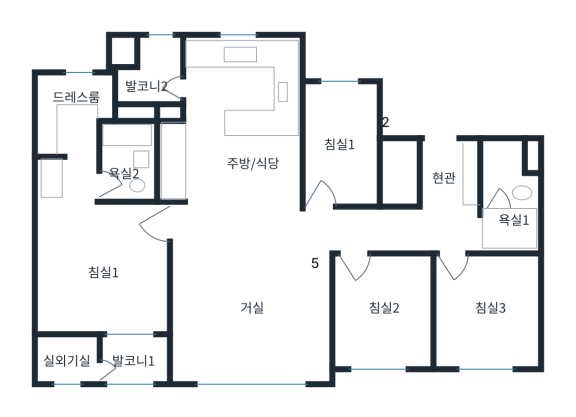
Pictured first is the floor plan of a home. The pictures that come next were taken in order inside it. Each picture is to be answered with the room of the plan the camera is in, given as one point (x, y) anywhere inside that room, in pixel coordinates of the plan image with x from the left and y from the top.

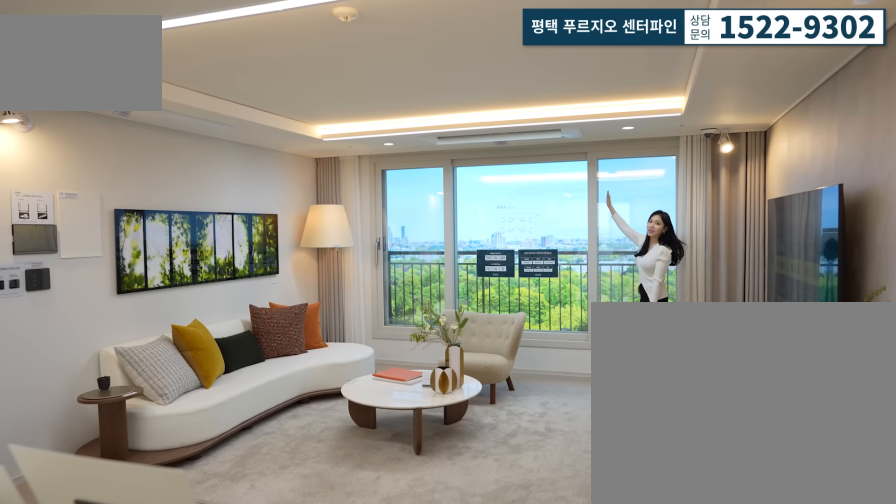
(247, 321)
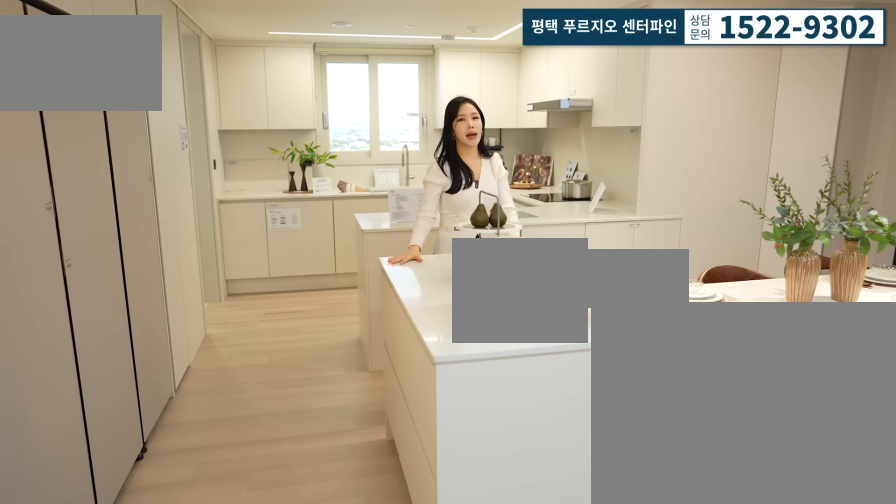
(247, 139)
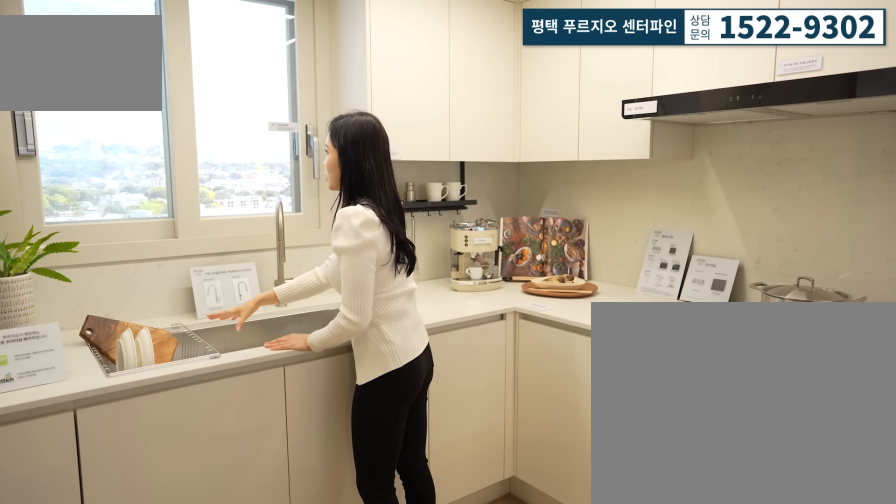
(246, 139)
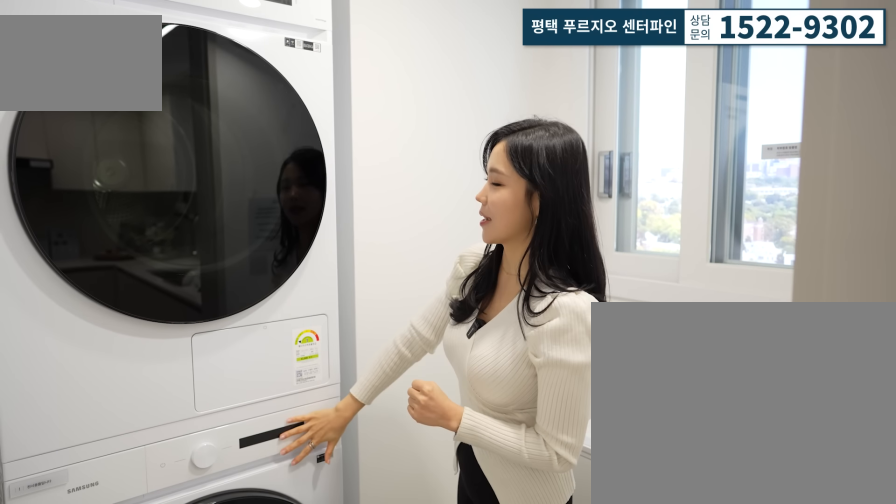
(143, 70)
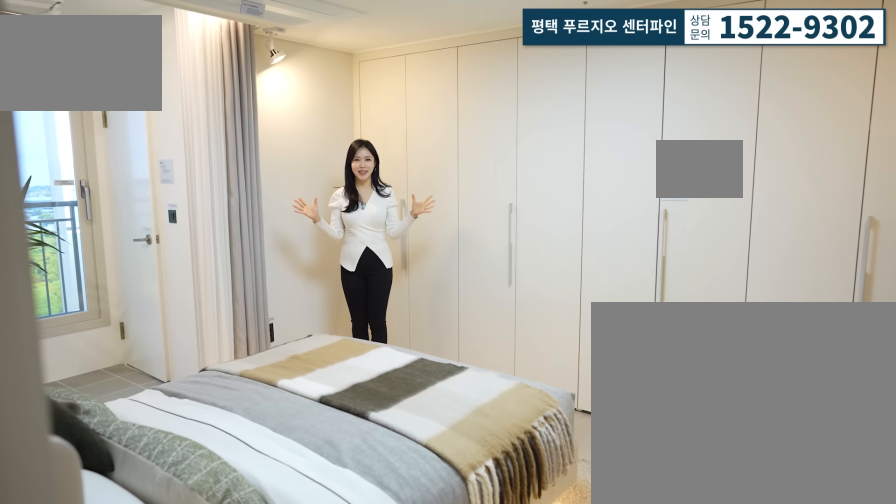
(103, 271)
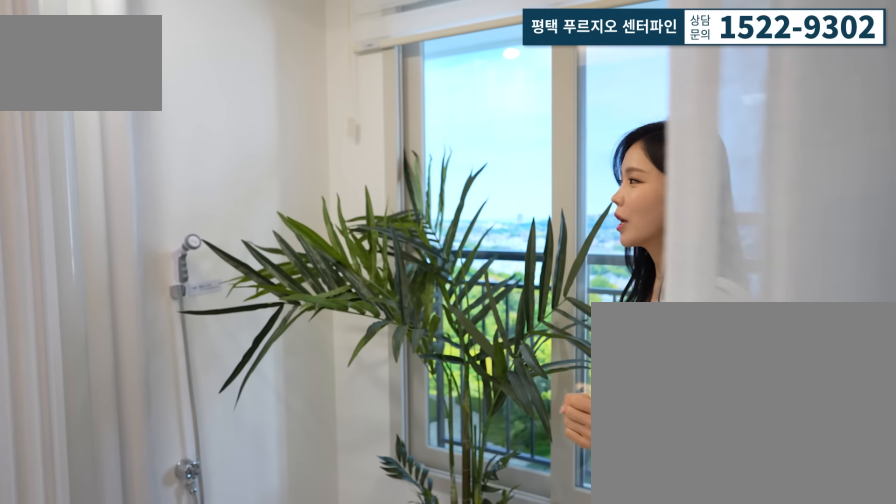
(126, 352)
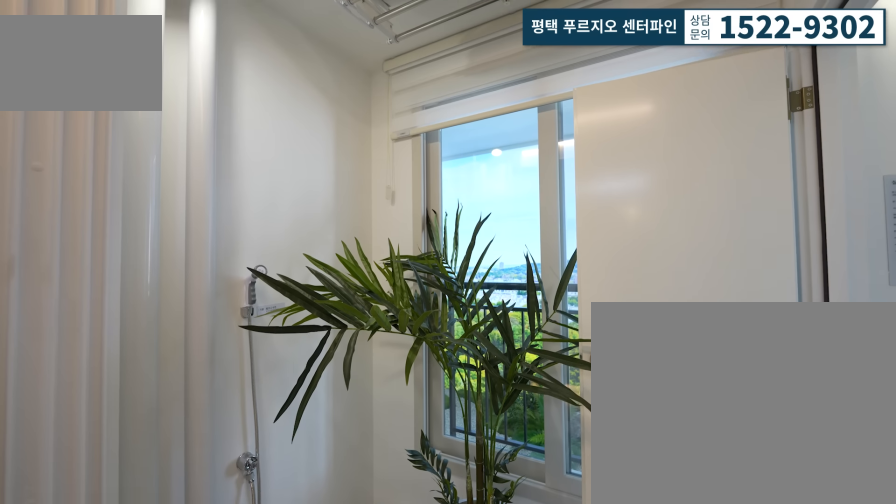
(126, 352)
